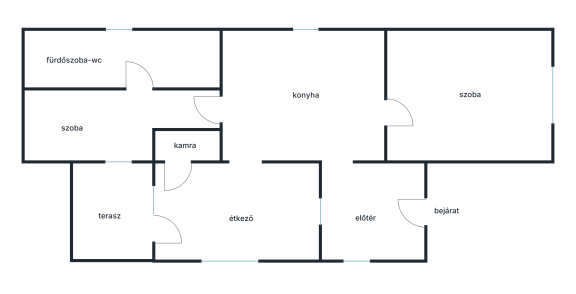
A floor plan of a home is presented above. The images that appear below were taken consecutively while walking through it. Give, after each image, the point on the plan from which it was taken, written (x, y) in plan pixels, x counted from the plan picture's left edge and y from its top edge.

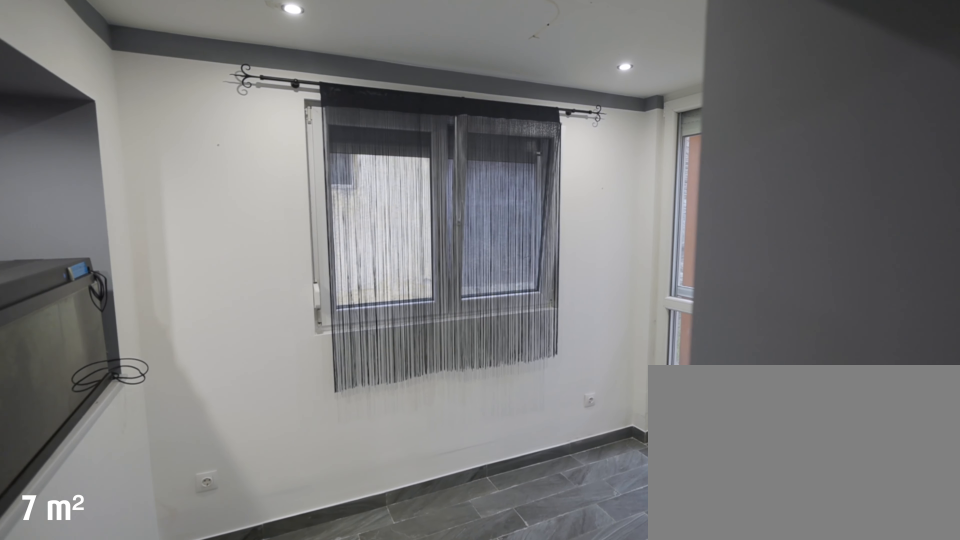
(245, 168)
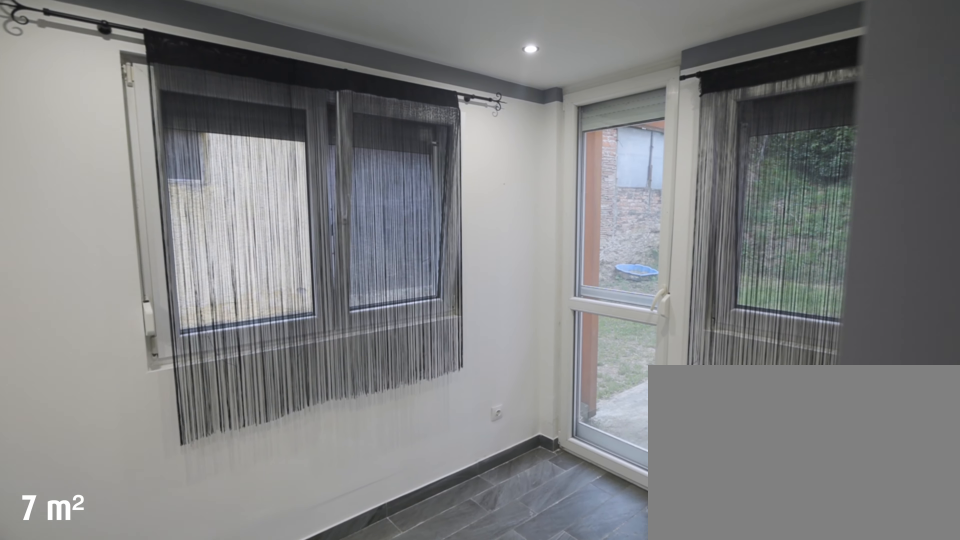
(245, 187)
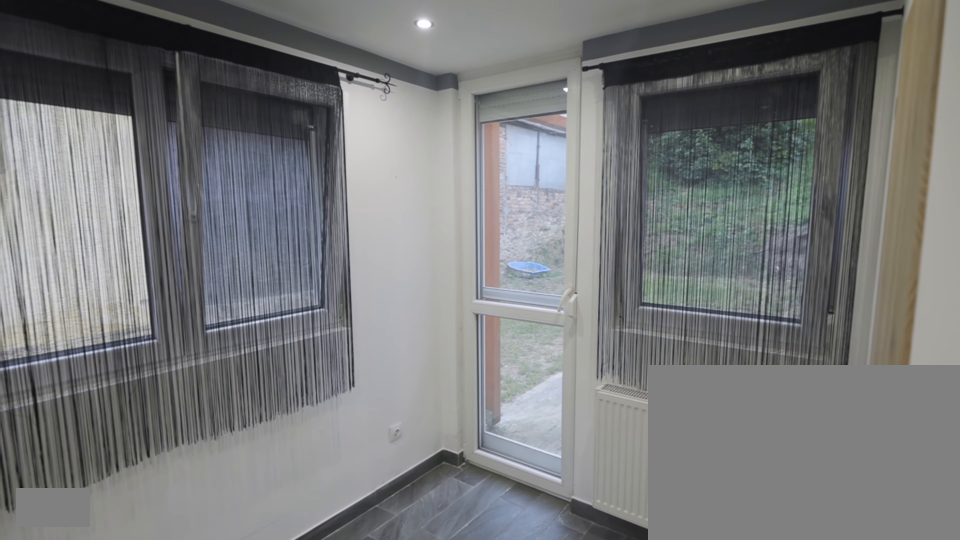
(245, 203)
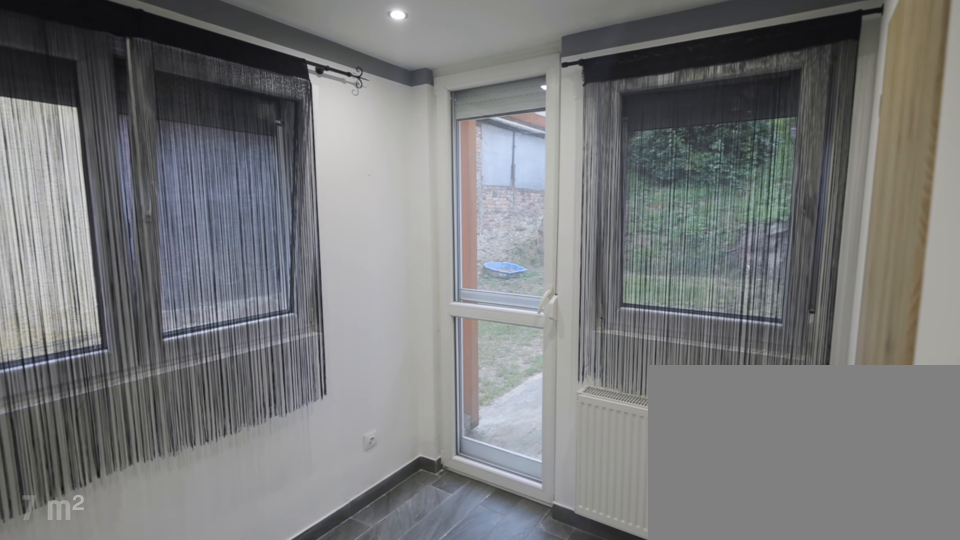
(245, 206)
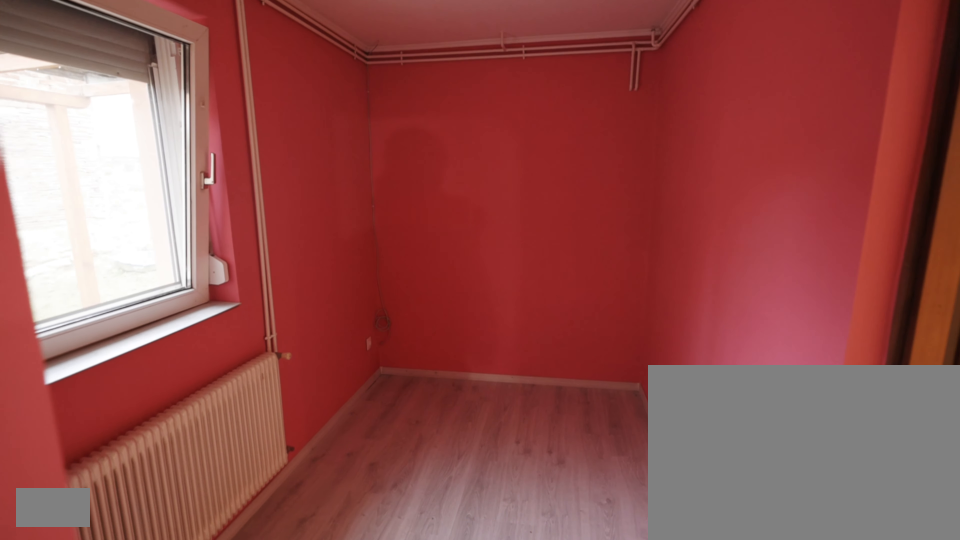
(150, 108)
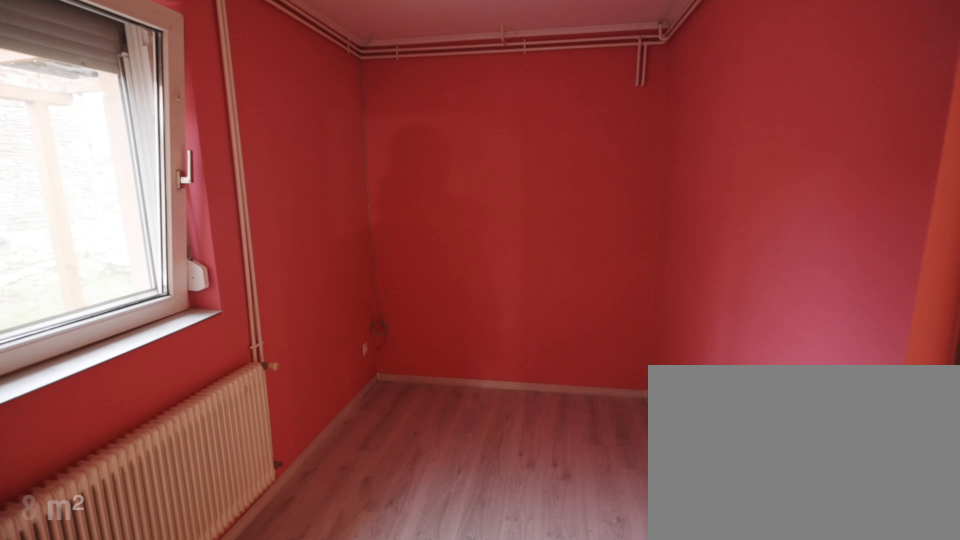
(134, 108)
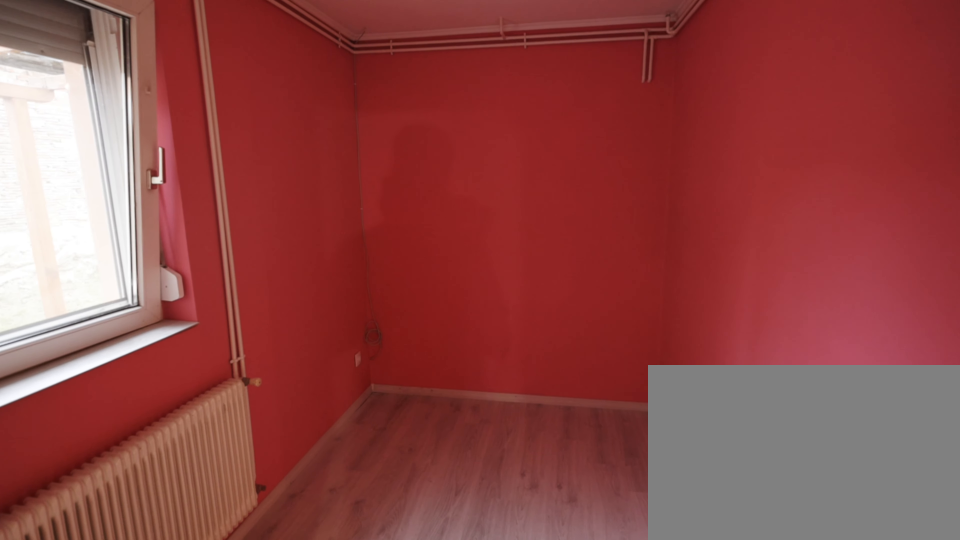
(122, 108)
